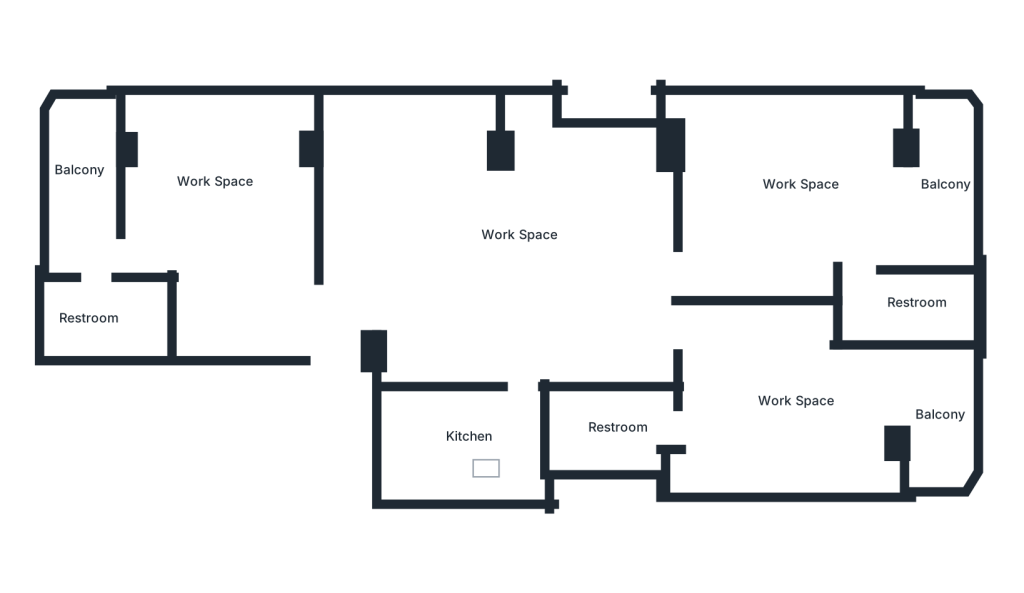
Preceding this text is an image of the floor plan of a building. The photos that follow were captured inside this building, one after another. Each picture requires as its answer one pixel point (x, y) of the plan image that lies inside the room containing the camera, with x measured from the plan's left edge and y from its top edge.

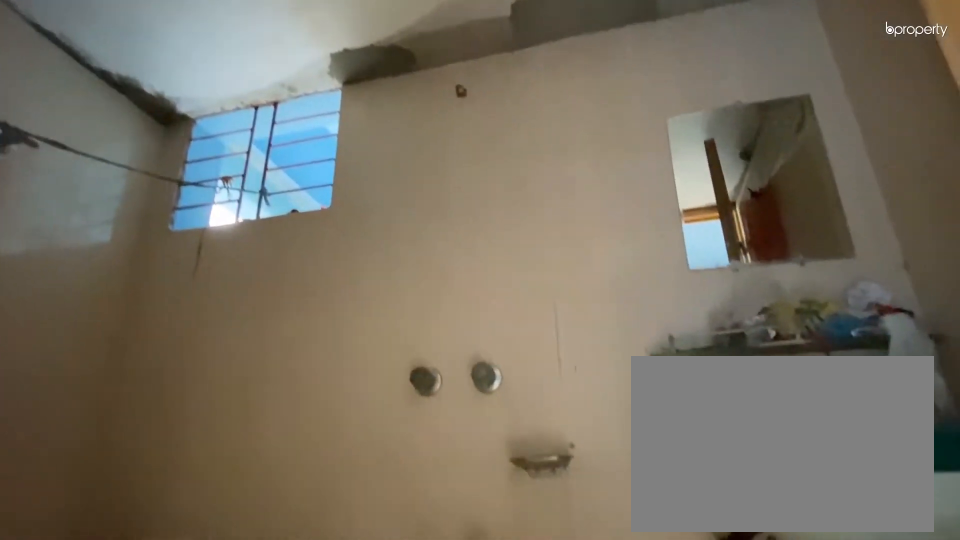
(912, 311)
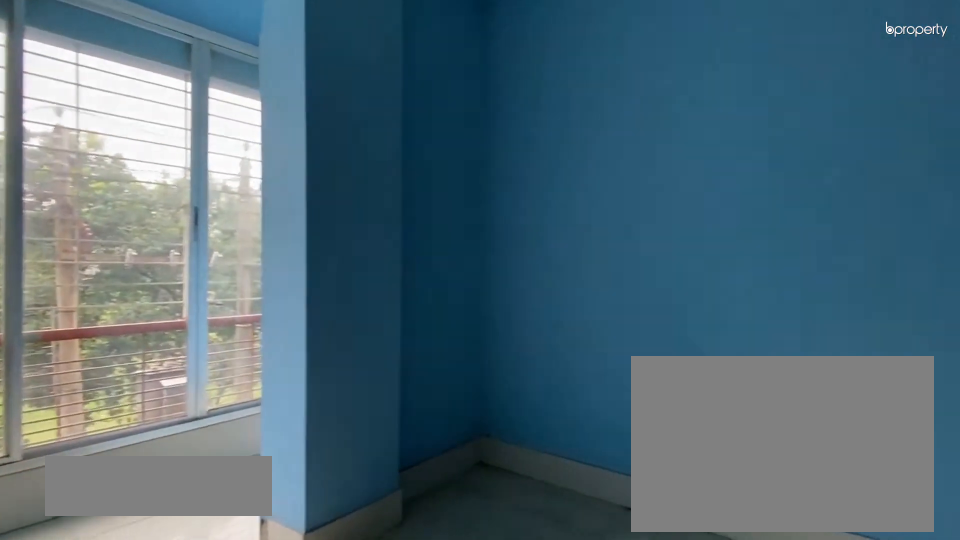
(810, 401)
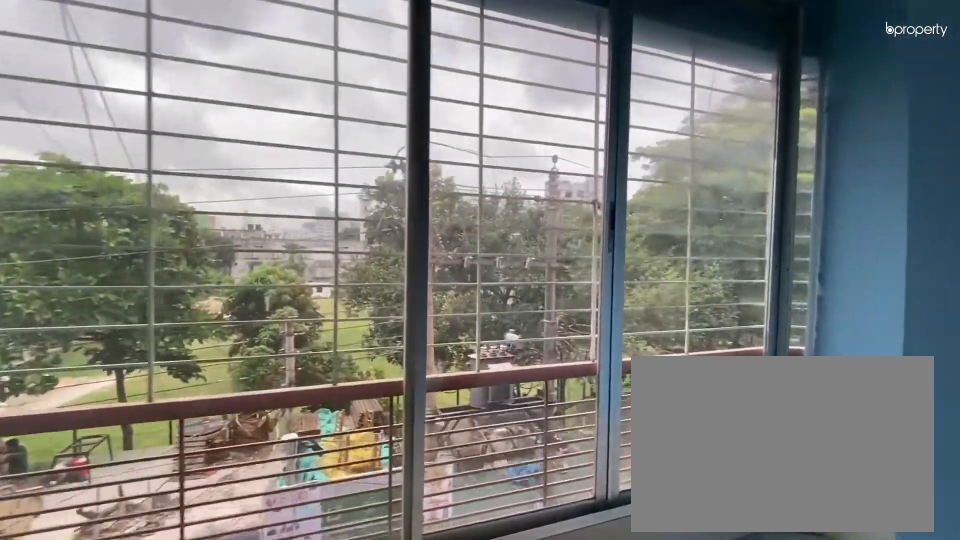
(939, 415)
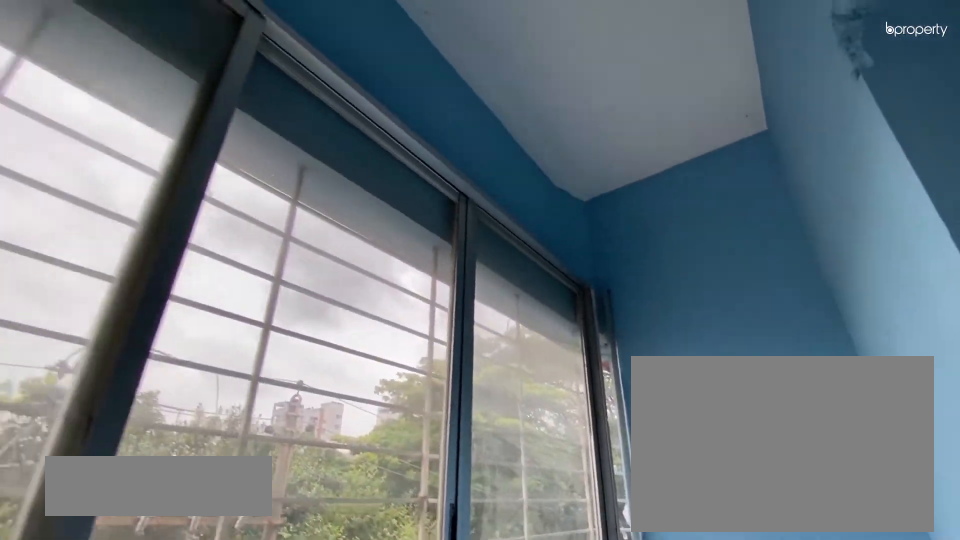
(939, 415)
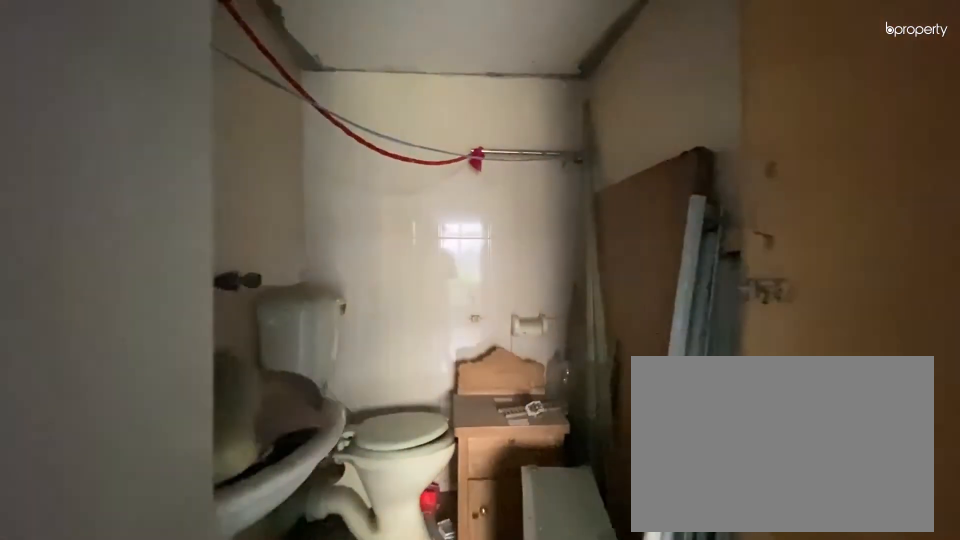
(608, 426)
